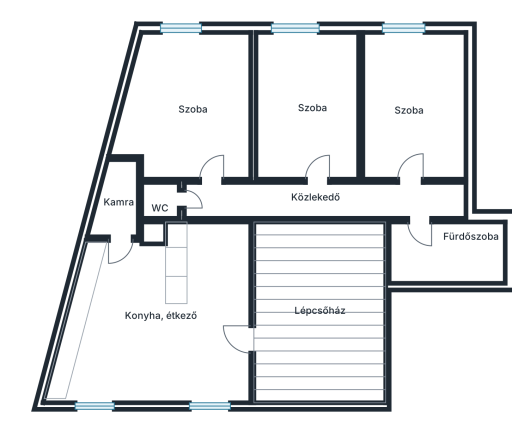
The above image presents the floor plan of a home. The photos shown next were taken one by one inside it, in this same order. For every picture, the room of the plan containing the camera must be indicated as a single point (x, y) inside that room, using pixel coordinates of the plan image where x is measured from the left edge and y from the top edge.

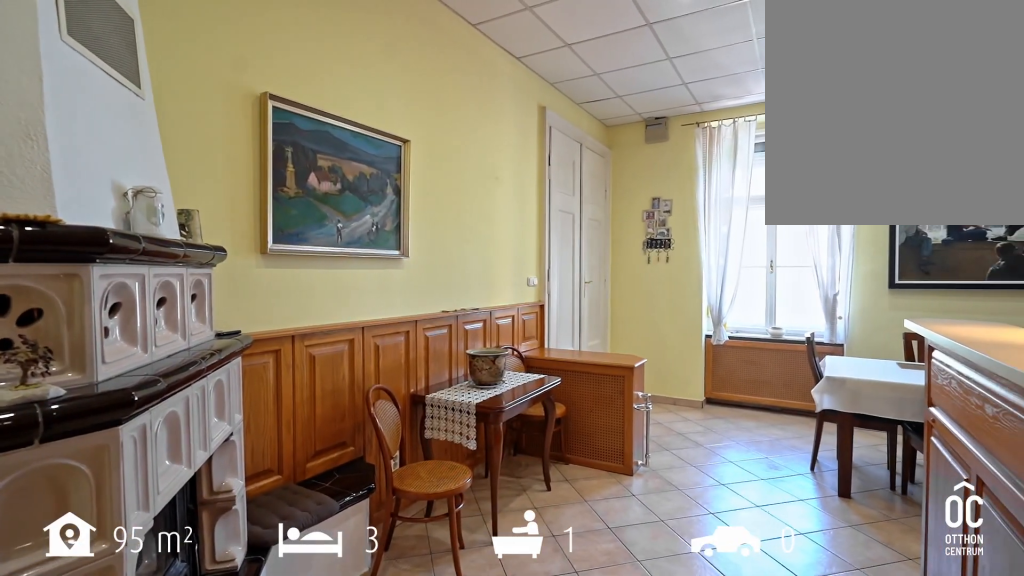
(164, 318)
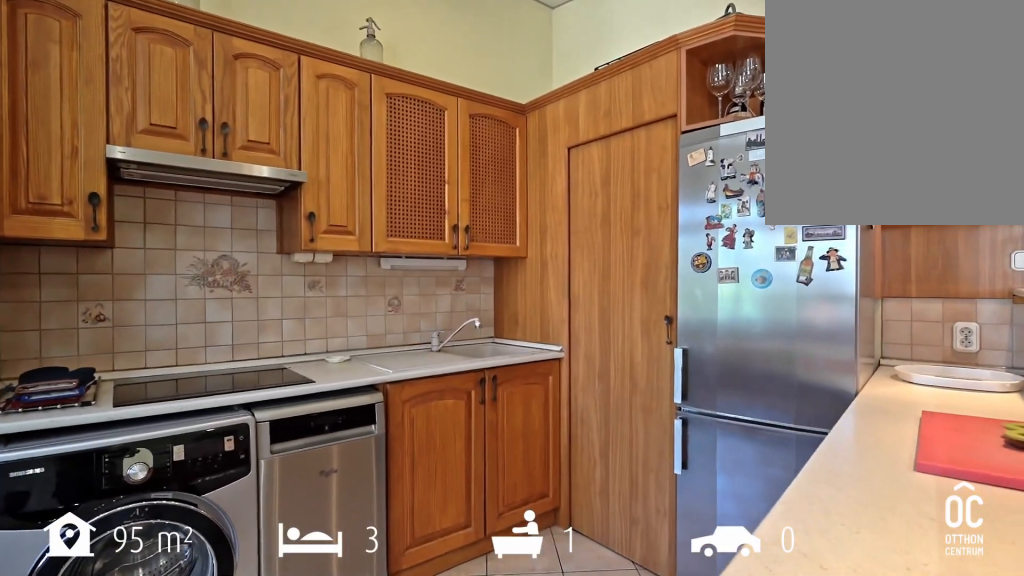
(164, 318)
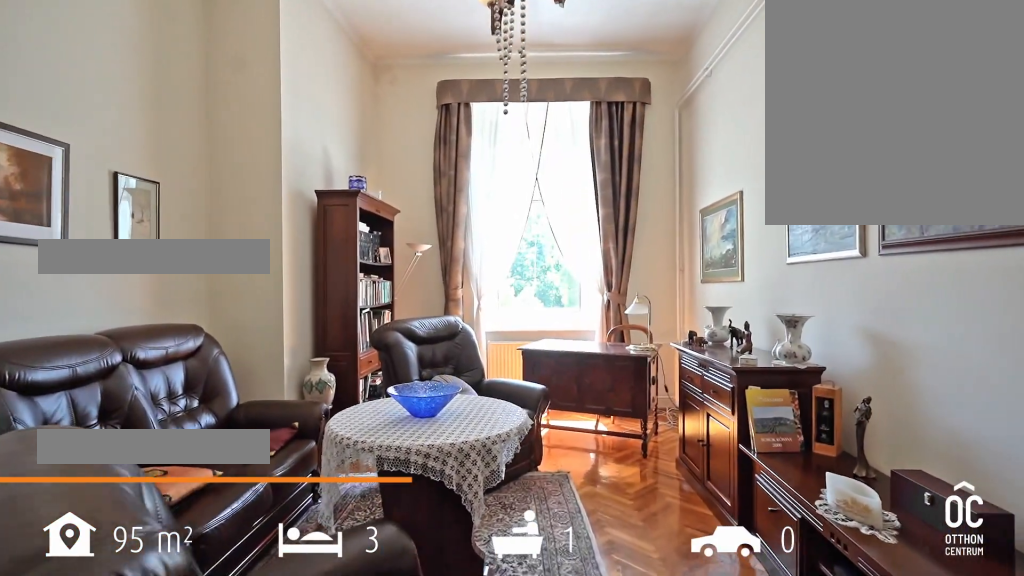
(191, 112)
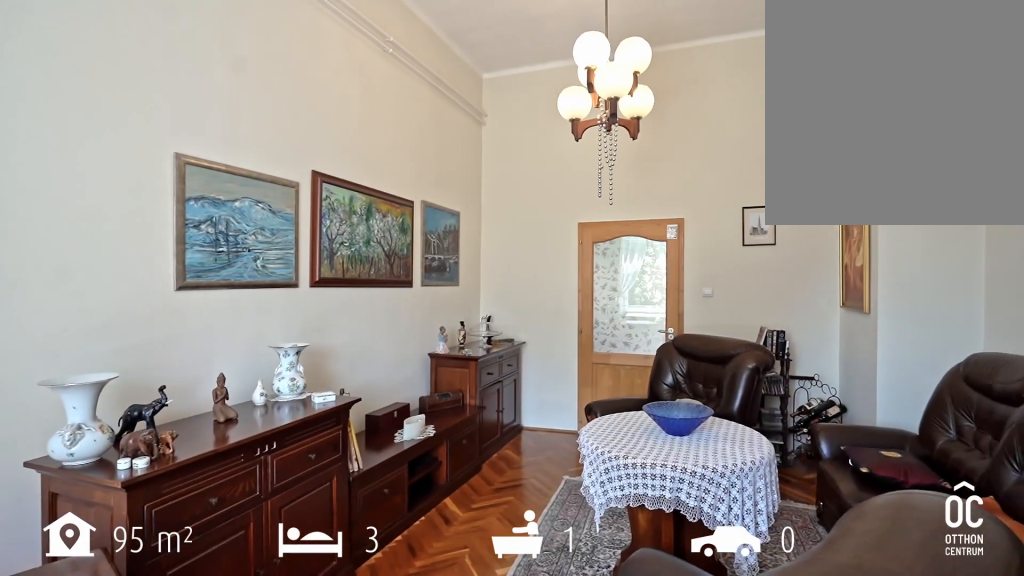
(192, 112)
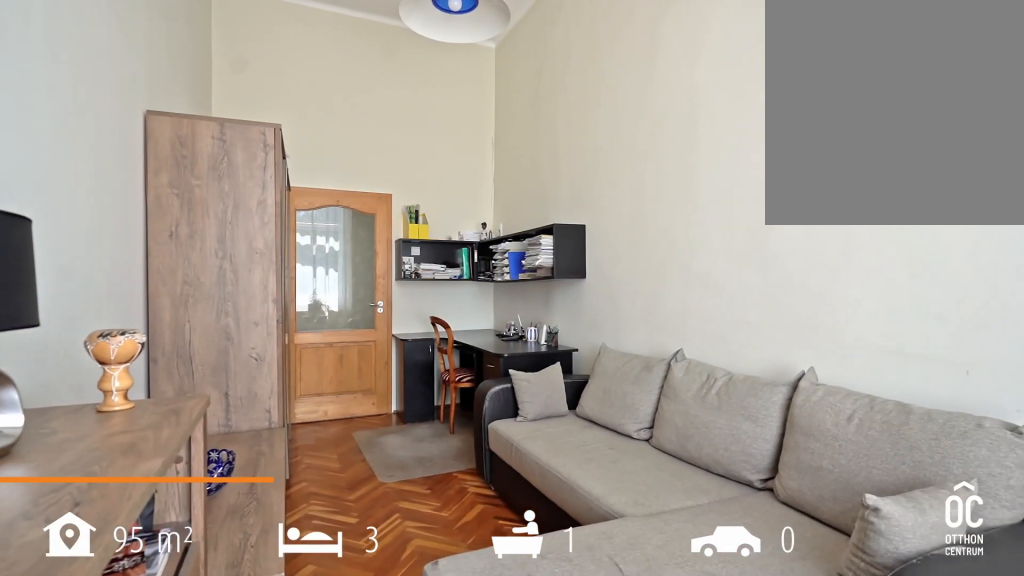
(306, 109)
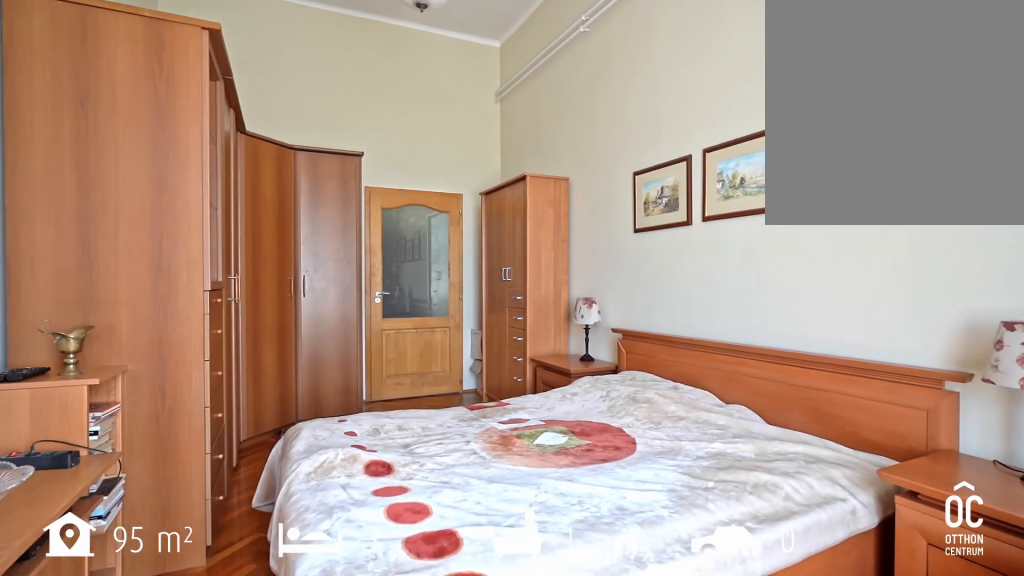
(409, 104)
